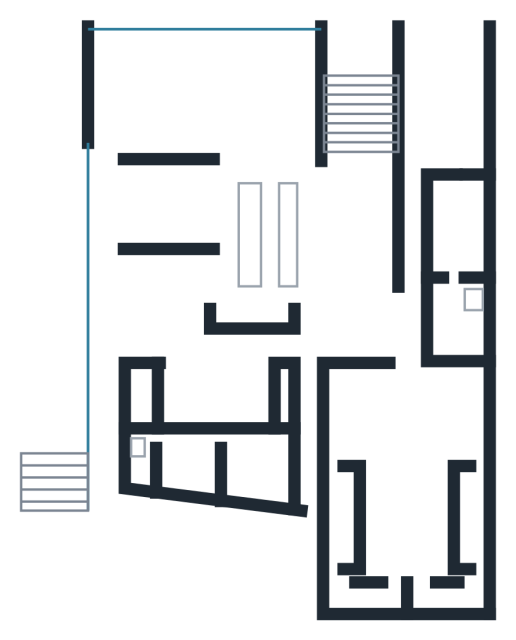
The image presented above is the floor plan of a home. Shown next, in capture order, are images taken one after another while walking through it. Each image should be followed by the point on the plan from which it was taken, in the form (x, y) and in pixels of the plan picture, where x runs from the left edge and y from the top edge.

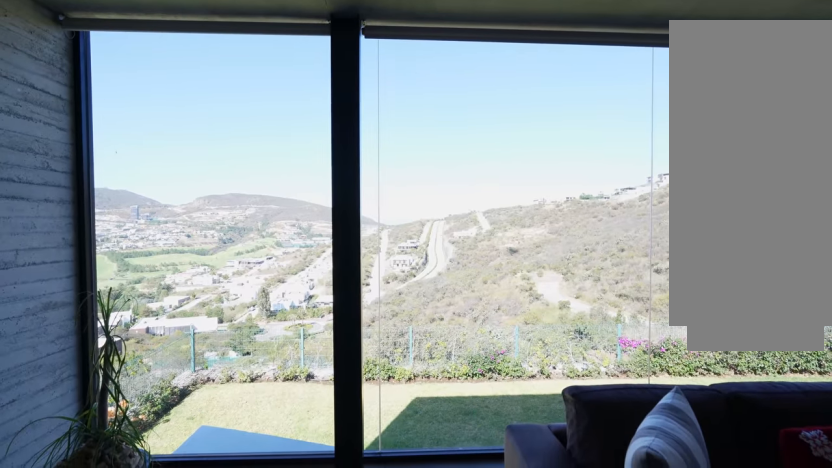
(128, 62)
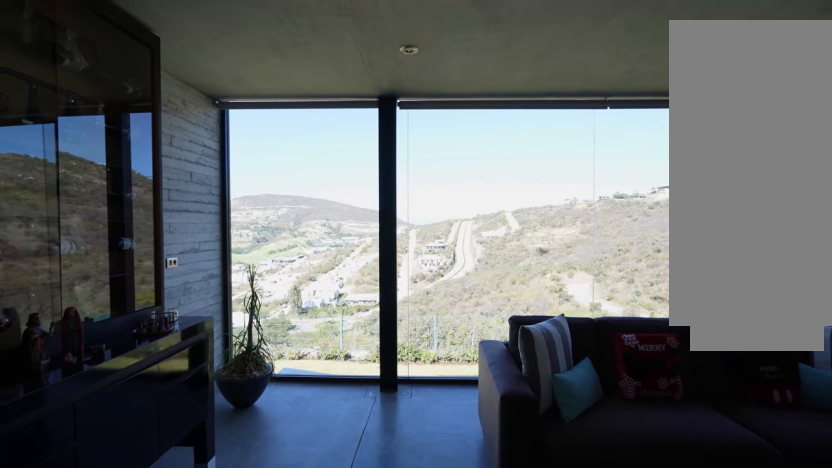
(118, 129)
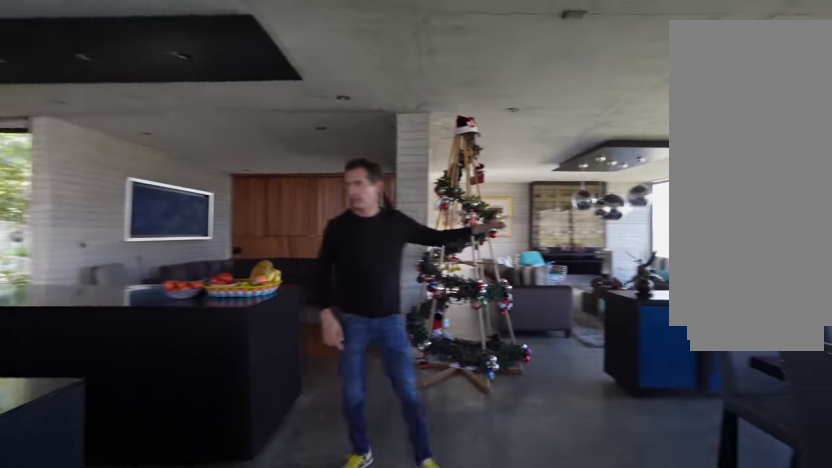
(292, 147)
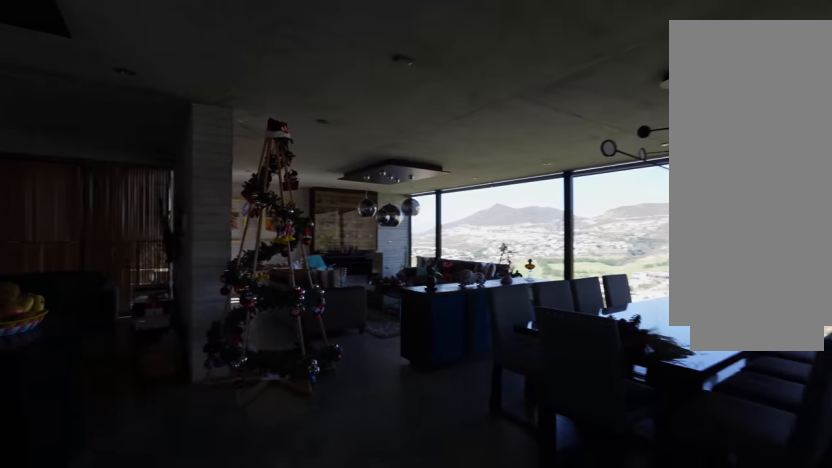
(294, 147)
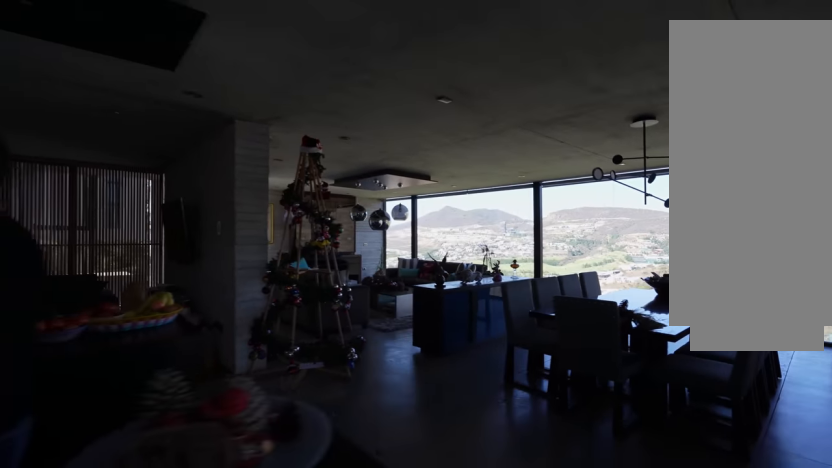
(294, 147)
